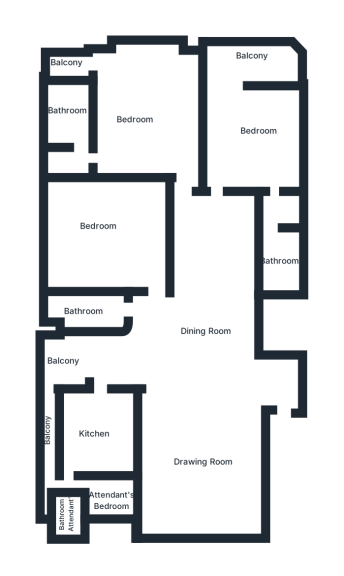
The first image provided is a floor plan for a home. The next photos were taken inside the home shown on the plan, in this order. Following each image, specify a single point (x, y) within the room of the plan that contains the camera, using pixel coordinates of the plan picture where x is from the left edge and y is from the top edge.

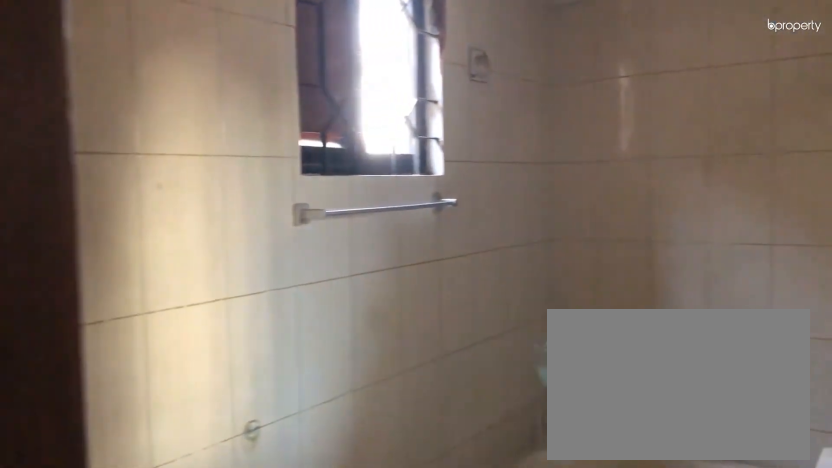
(77, 115)
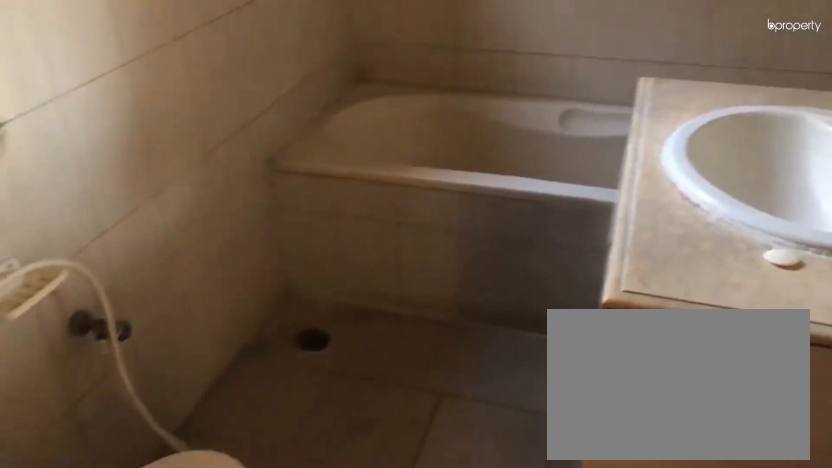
(77, 115)
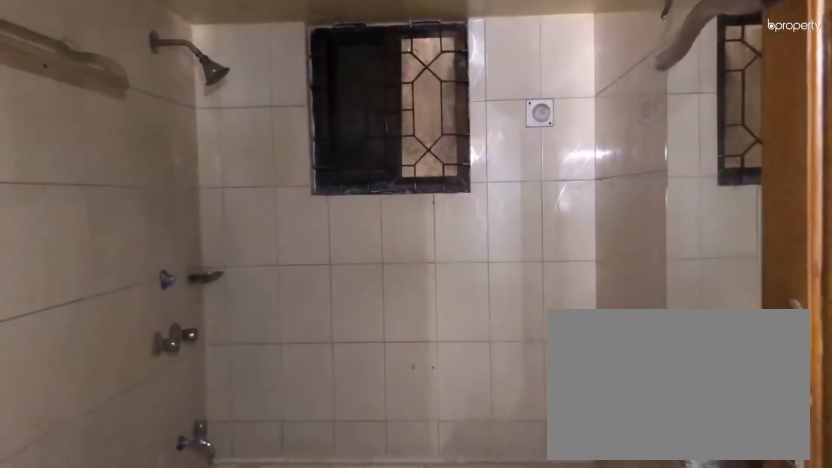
(278, 257)
